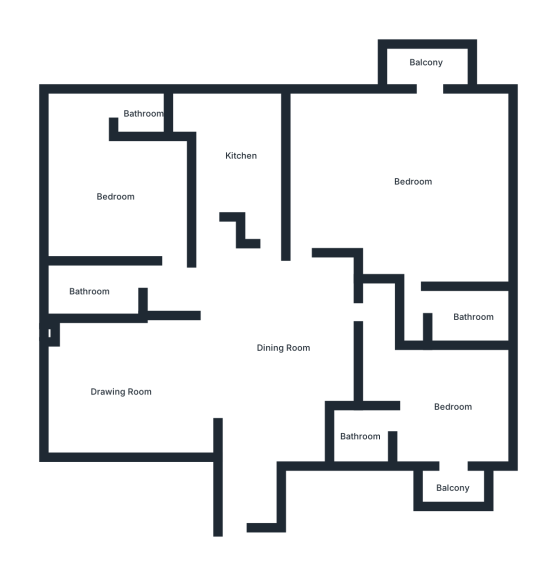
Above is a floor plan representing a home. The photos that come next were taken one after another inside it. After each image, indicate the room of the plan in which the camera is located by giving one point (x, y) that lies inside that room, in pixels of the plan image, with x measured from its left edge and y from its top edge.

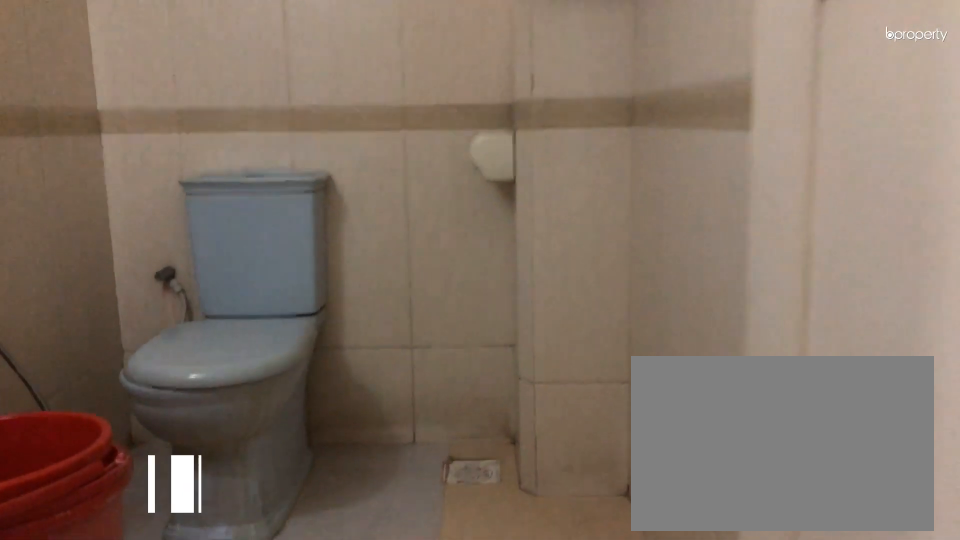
(90, 291)
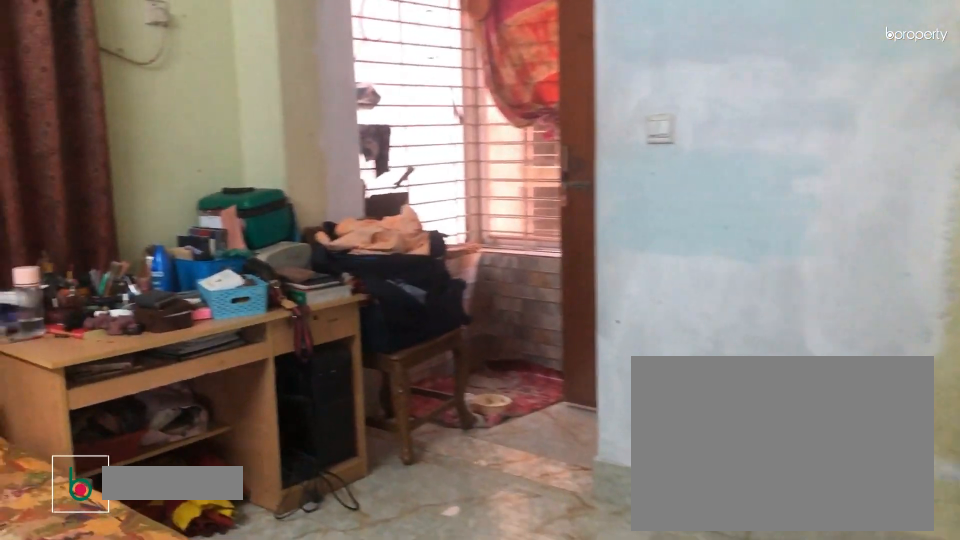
(116, 197)
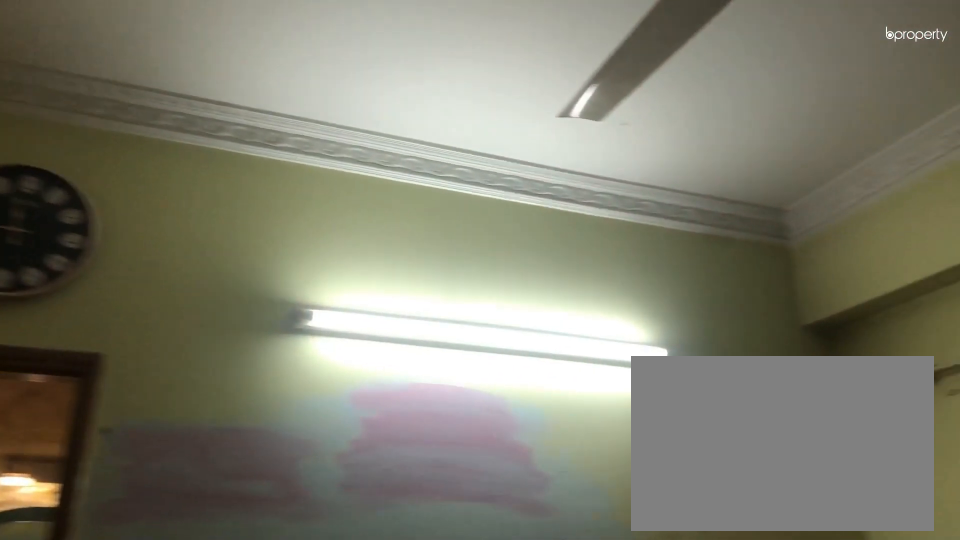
(116, 197)
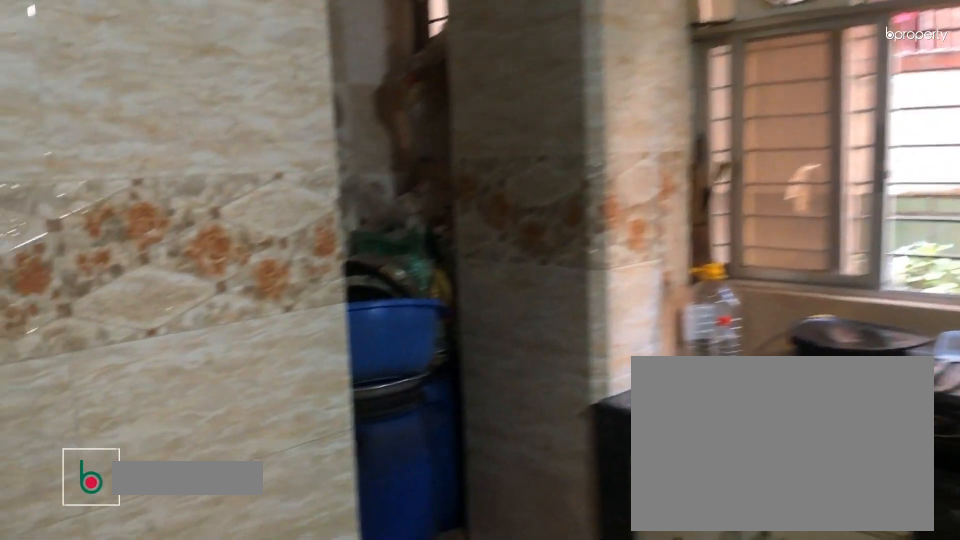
(241, 158)
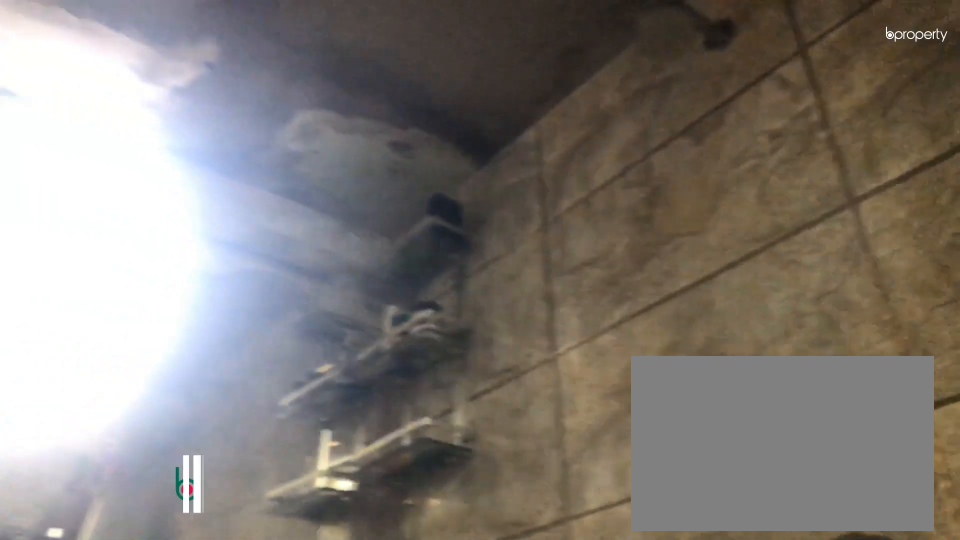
(474, 315)
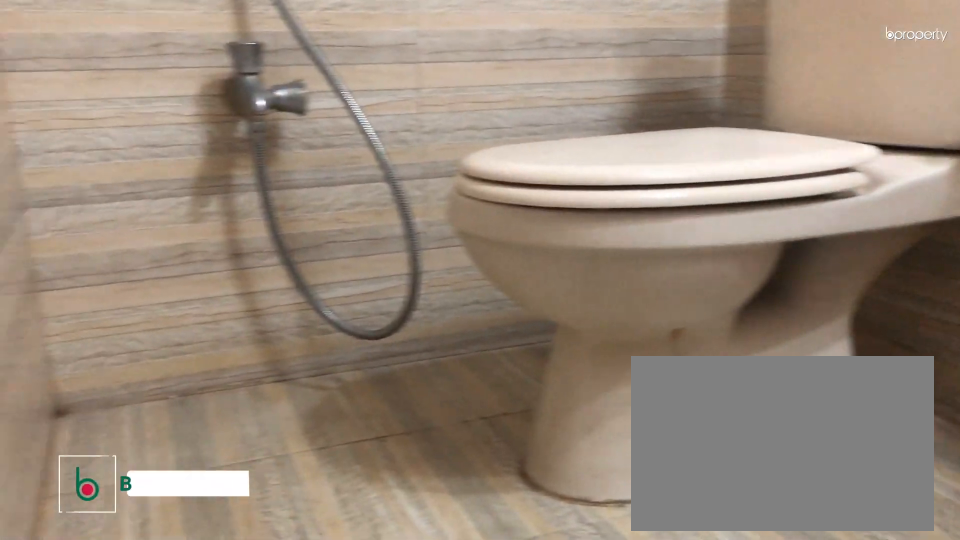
(360, 436)
